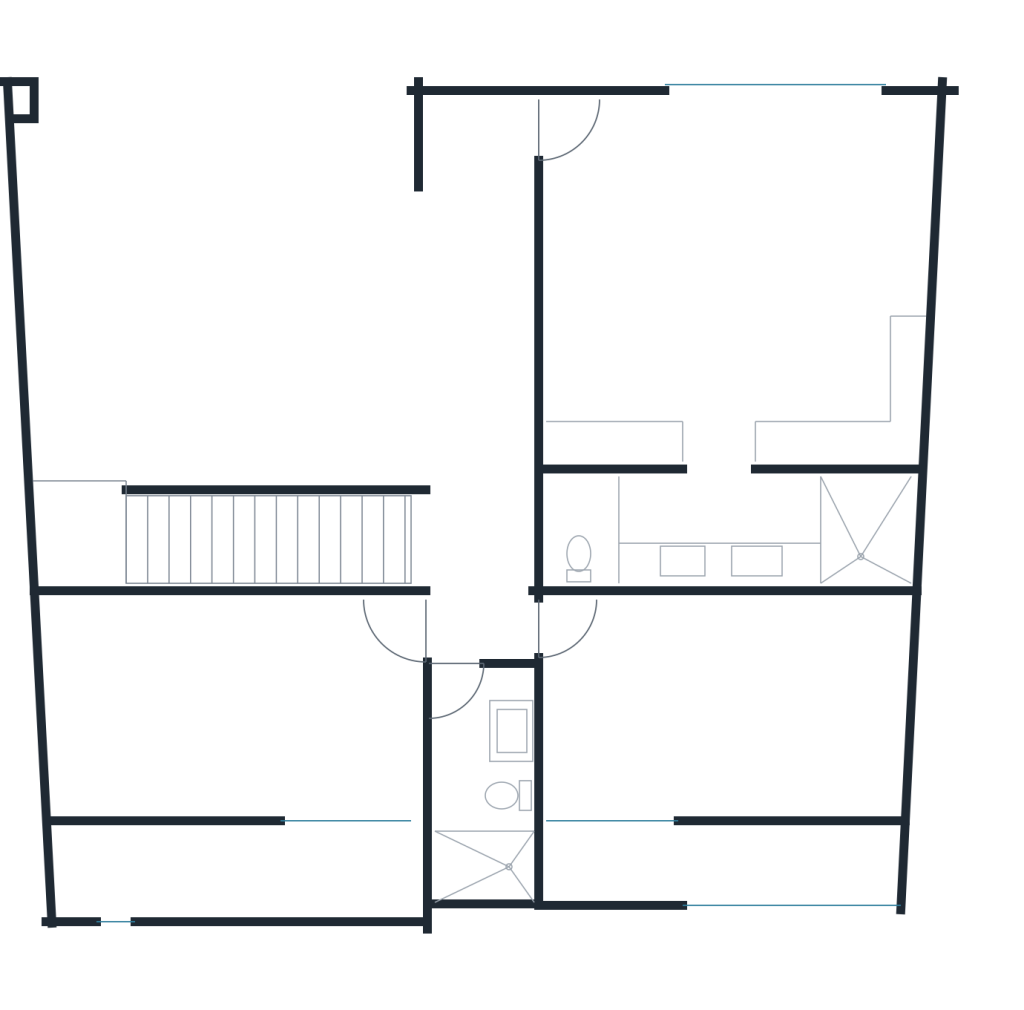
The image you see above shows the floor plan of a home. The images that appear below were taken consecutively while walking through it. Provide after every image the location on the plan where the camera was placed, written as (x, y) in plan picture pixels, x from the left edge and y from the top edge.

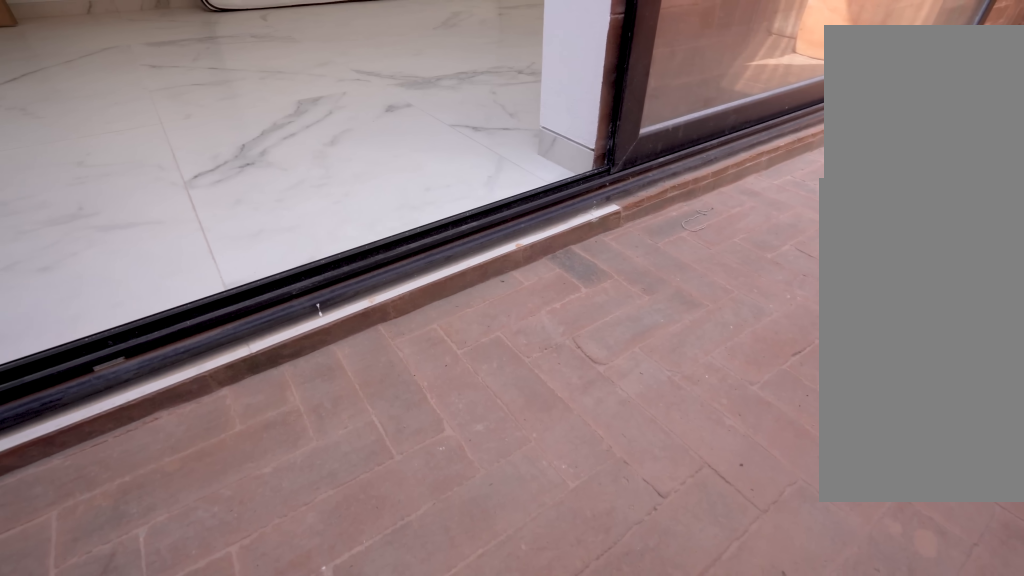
(682, 860)
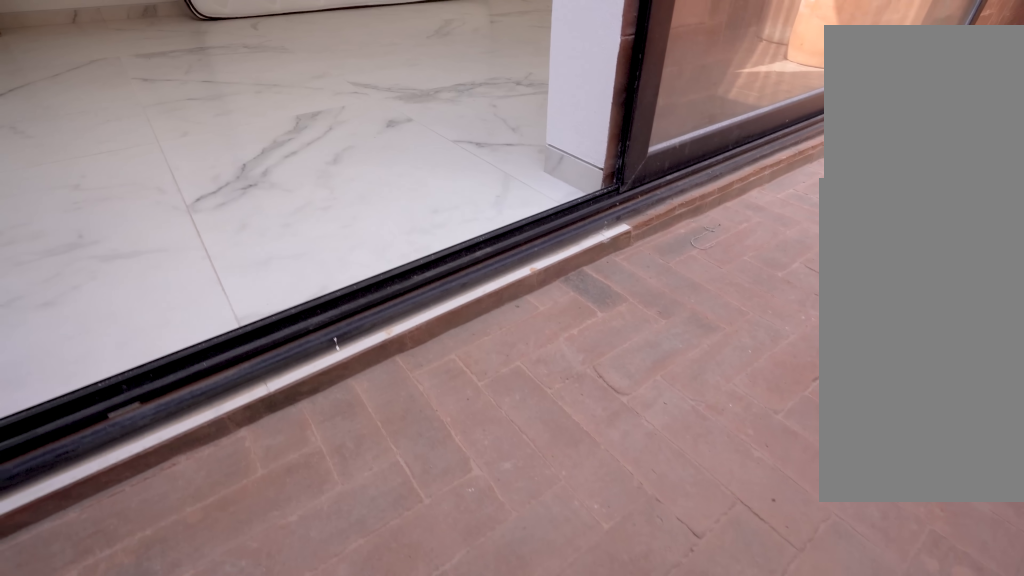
(682, 860)
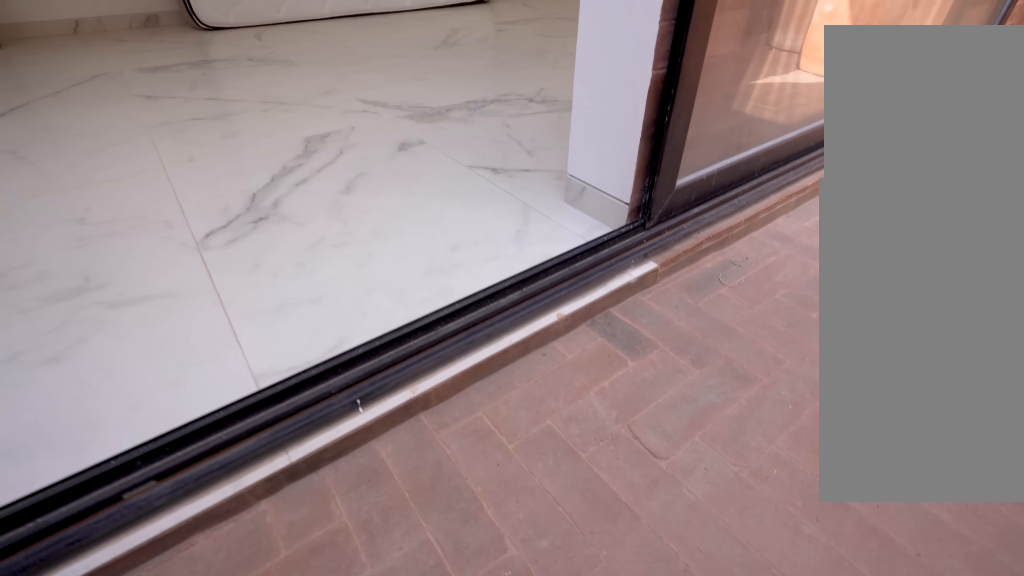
(683, 860)
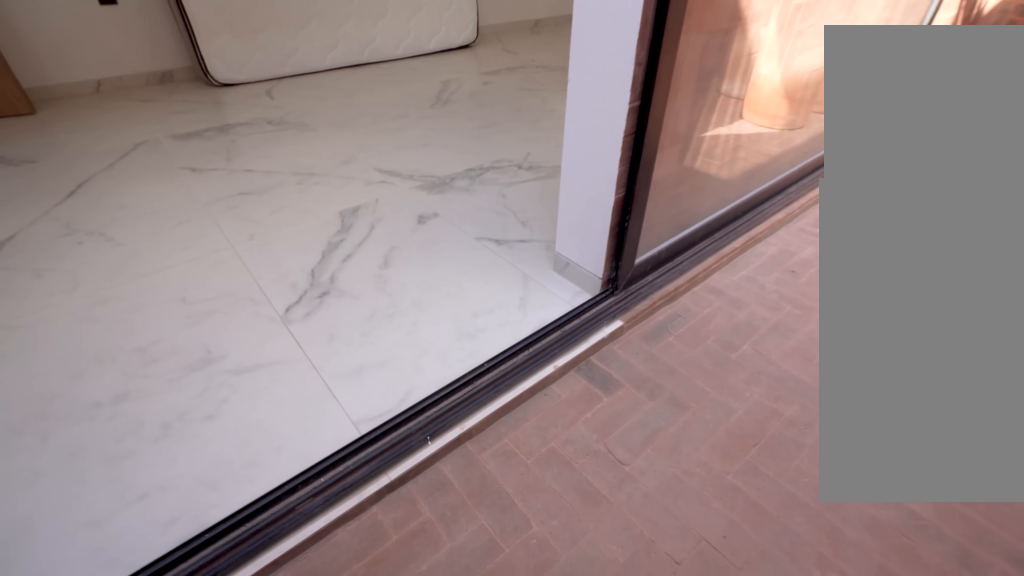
(683, 860)
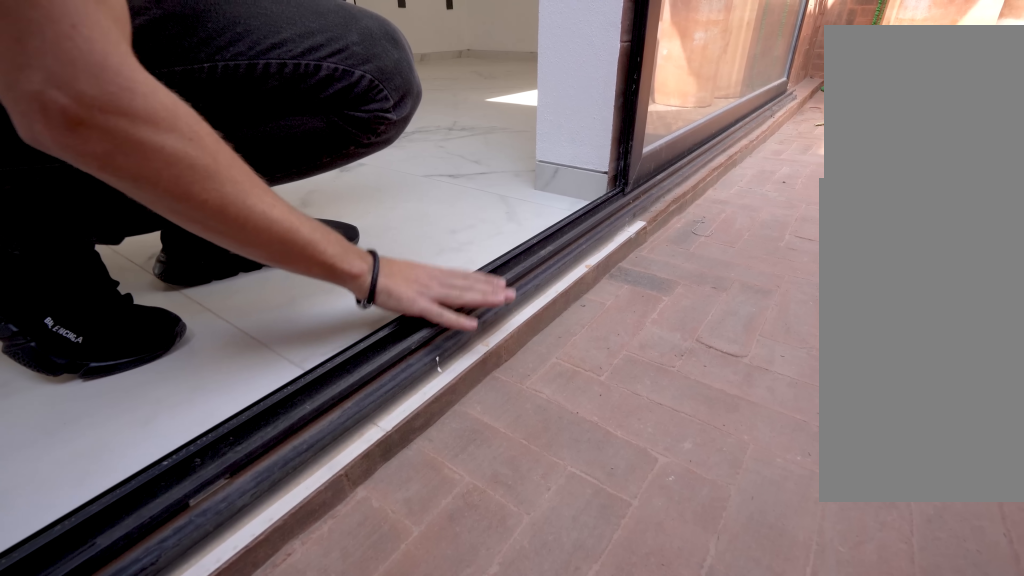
(670, 854)
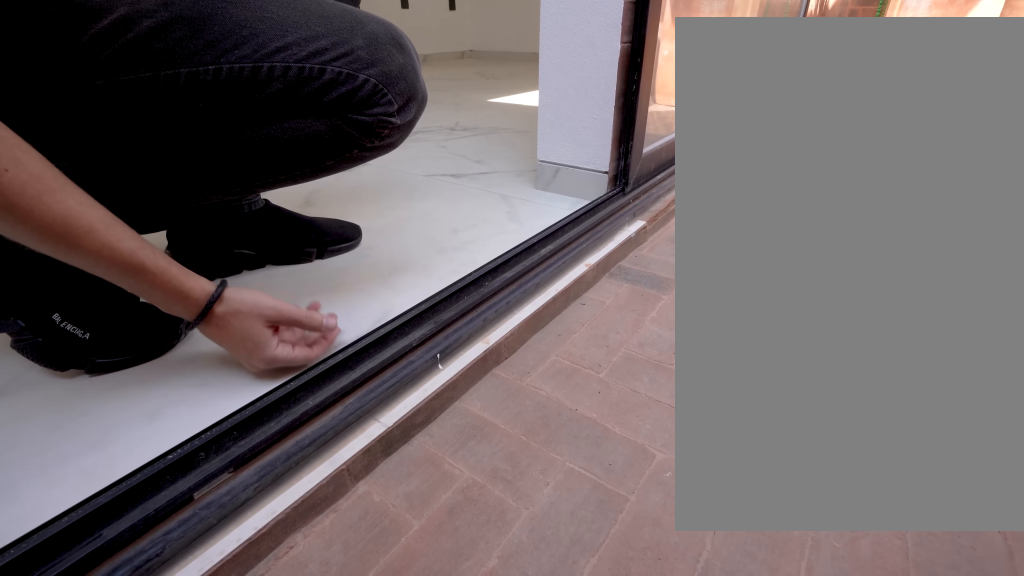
(662, 854)
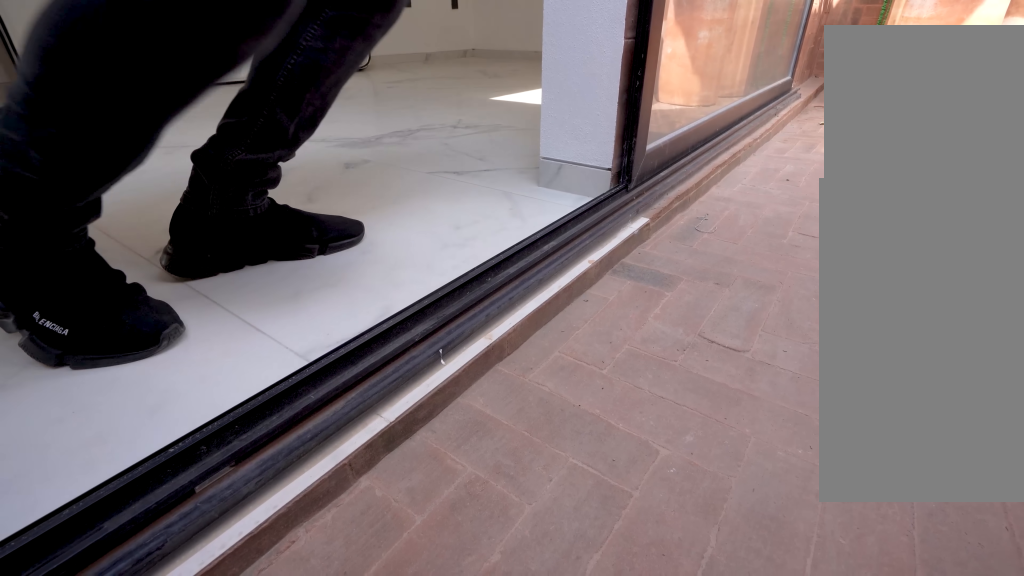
(657, 854)
